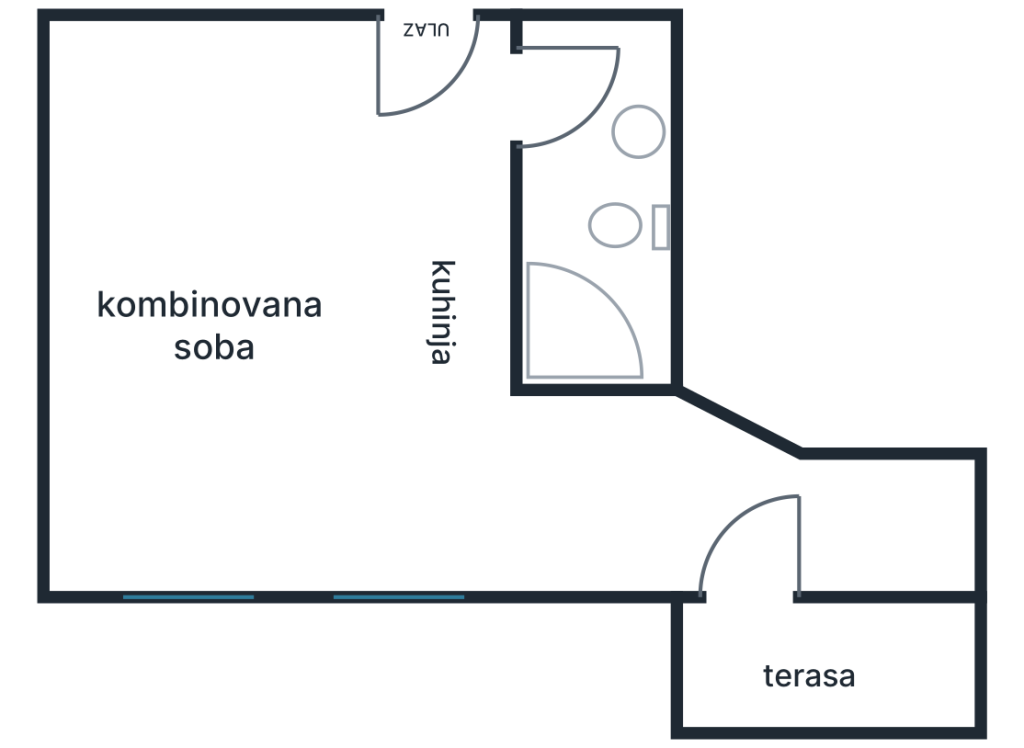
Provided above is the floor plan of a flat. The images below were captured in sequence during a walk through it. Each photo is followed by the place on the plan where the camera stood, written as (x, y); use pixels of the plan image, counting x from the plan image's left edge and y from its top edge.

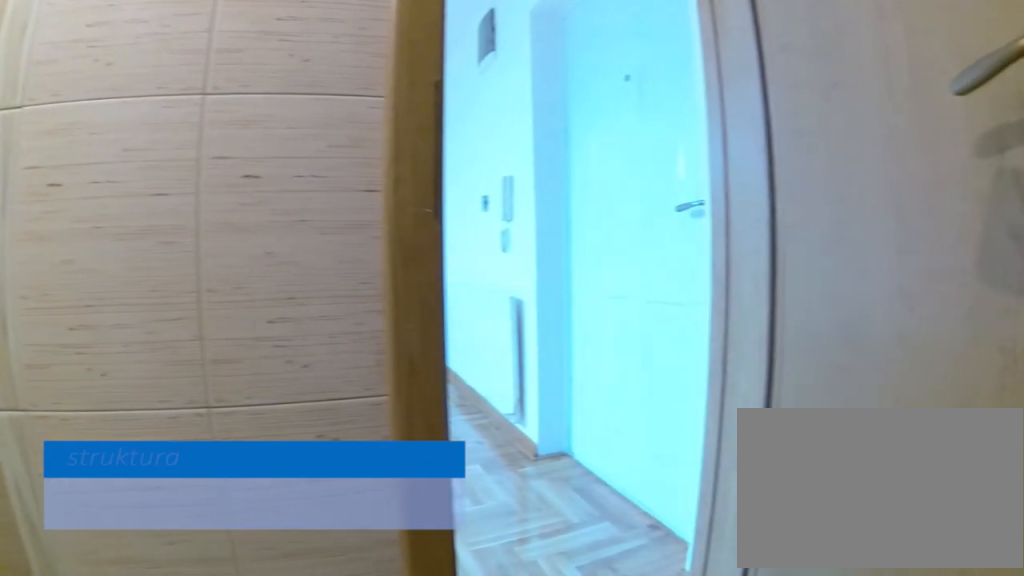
(617, 160)
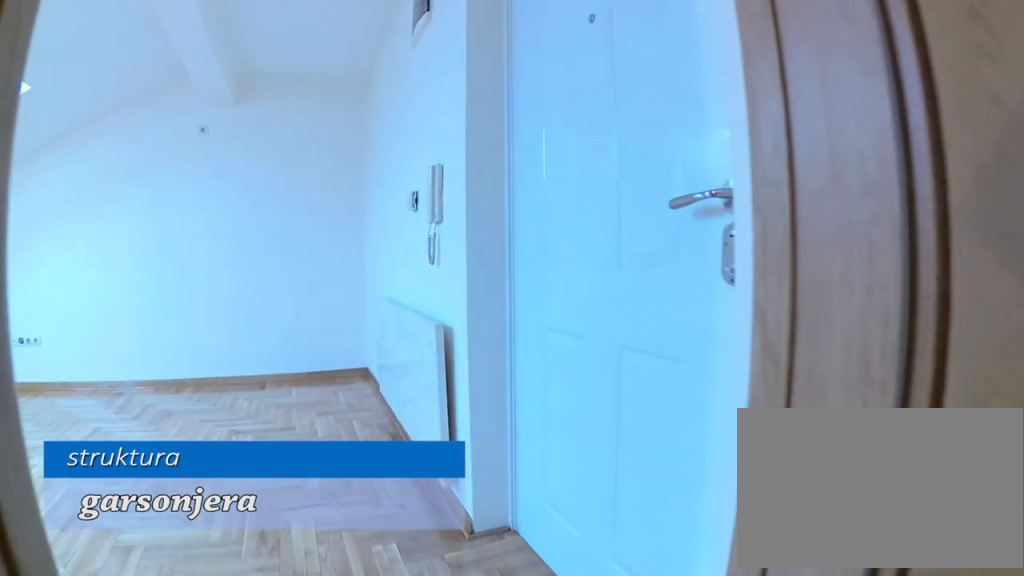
(596, 112)
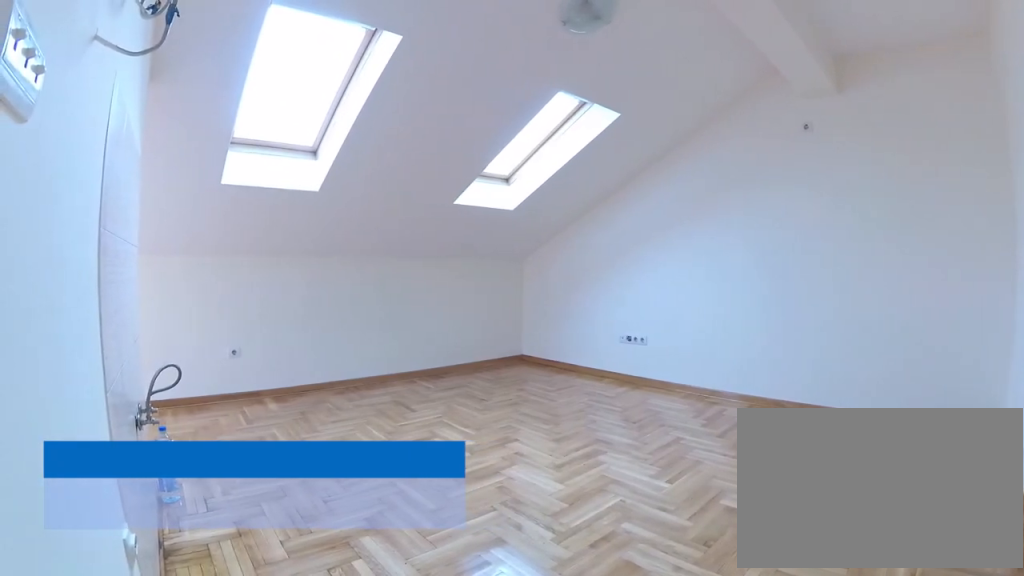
(517, 61)
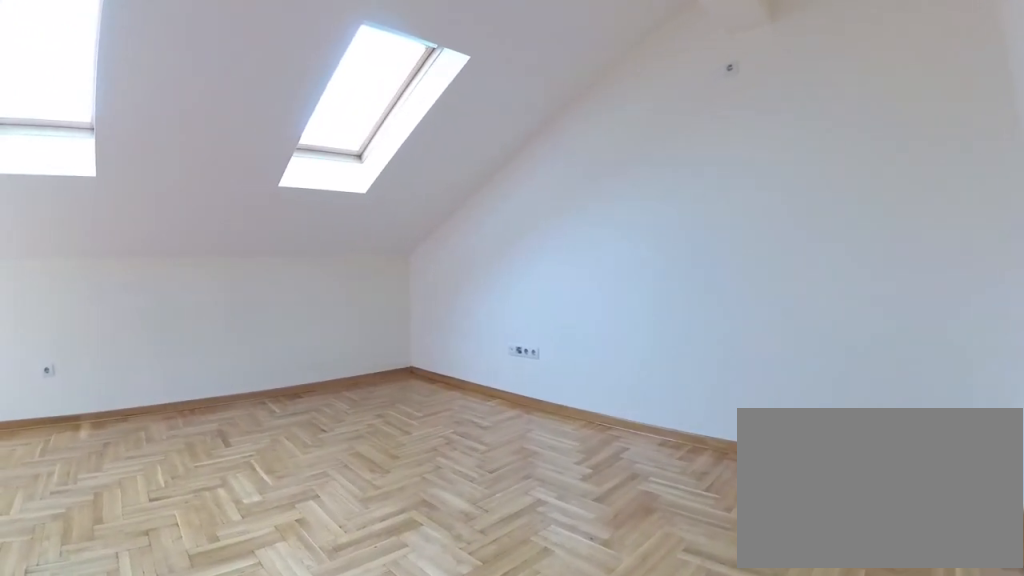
(350, 100)
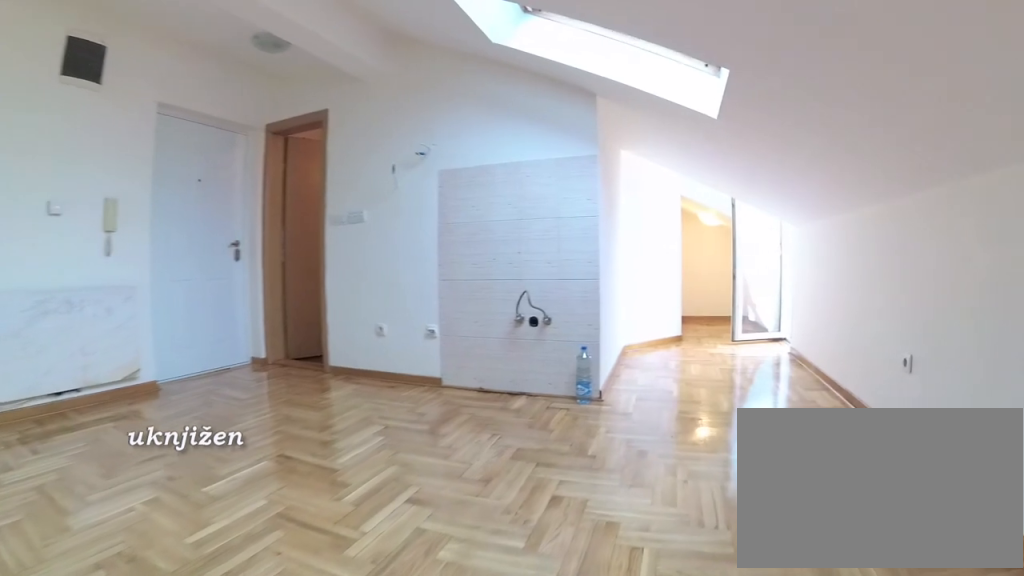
(169, 469)
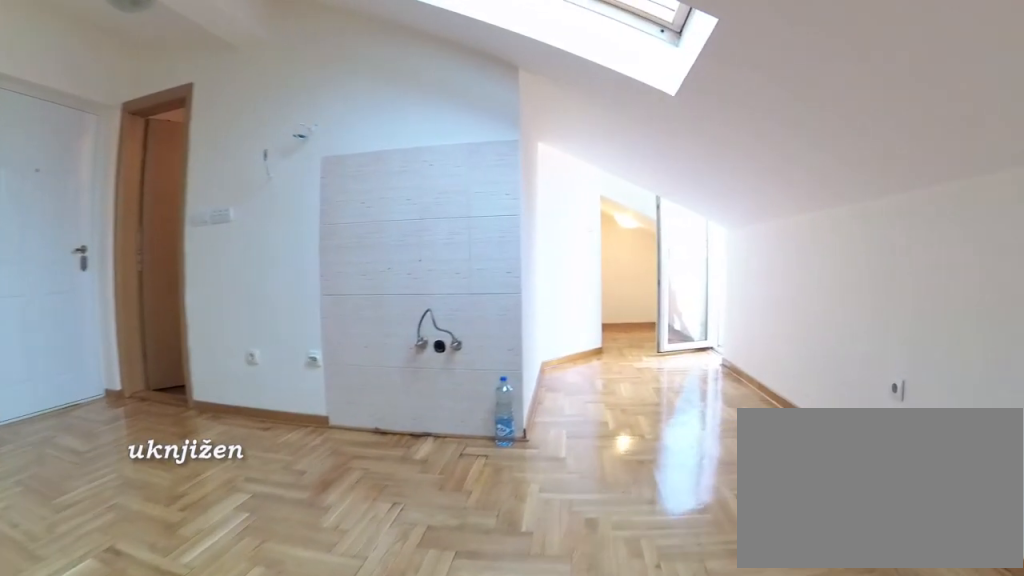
(206, 468)
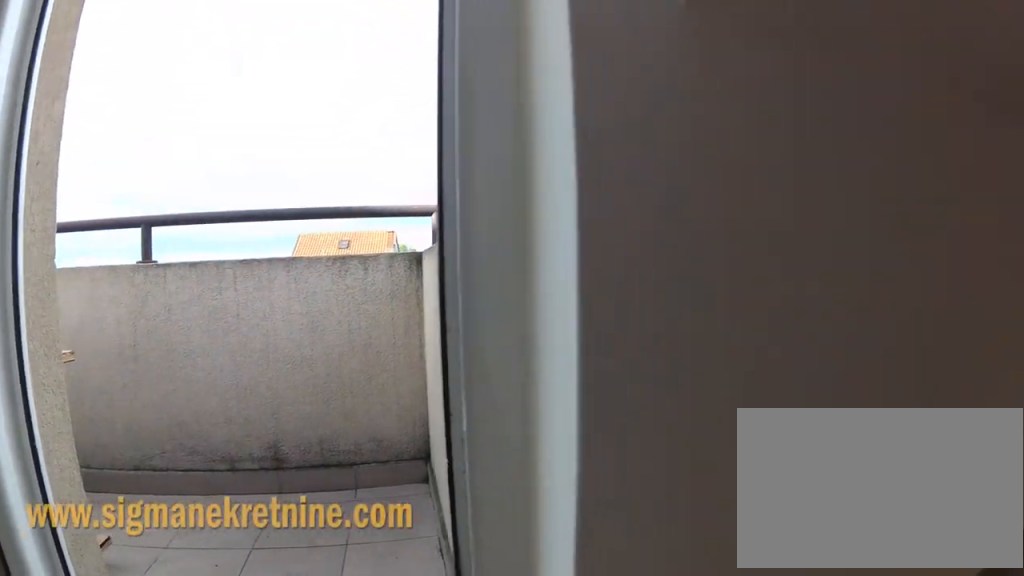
(756, 503)
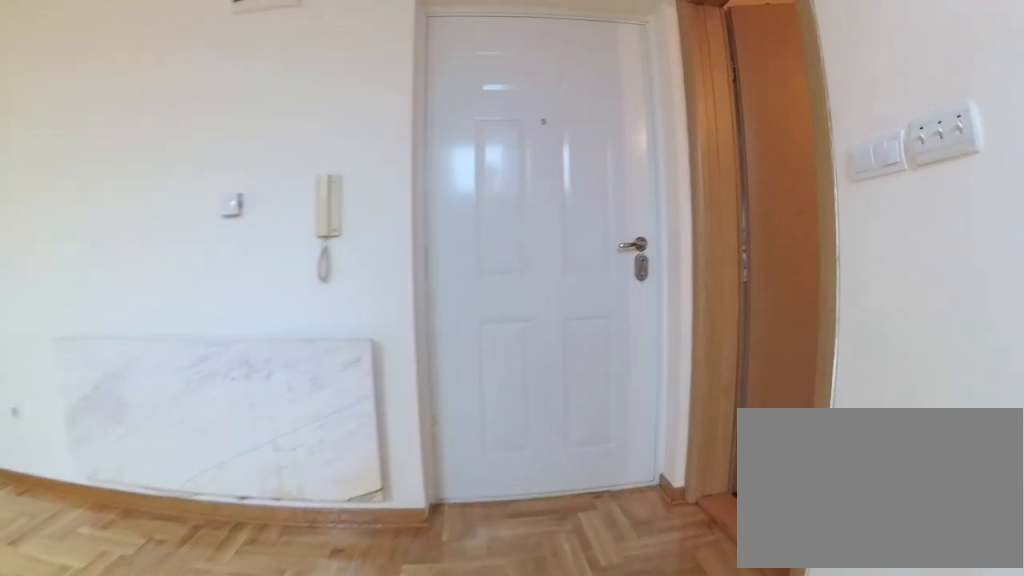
(461, 332)
